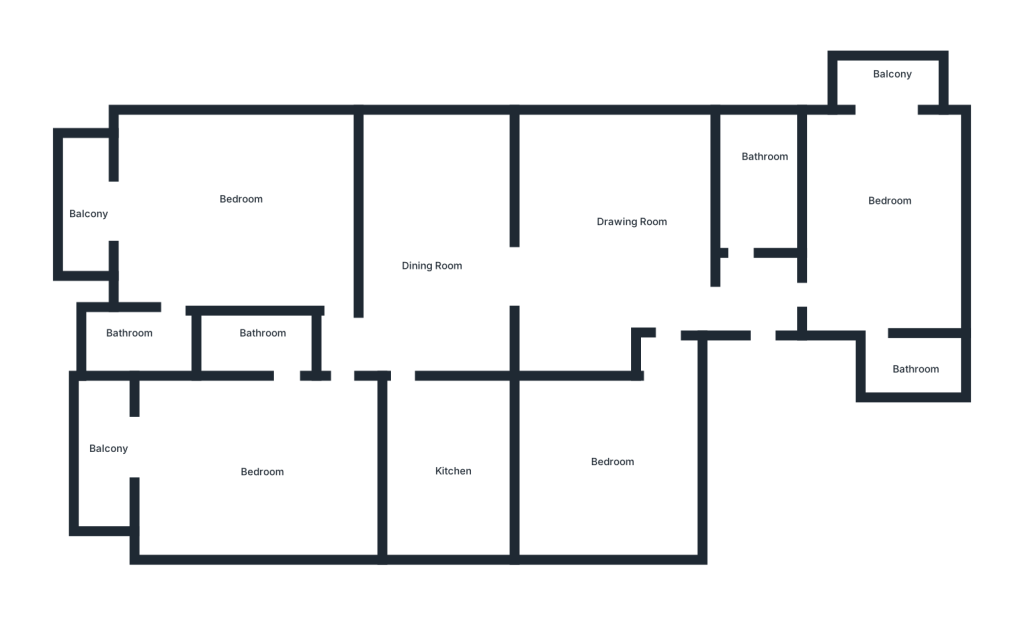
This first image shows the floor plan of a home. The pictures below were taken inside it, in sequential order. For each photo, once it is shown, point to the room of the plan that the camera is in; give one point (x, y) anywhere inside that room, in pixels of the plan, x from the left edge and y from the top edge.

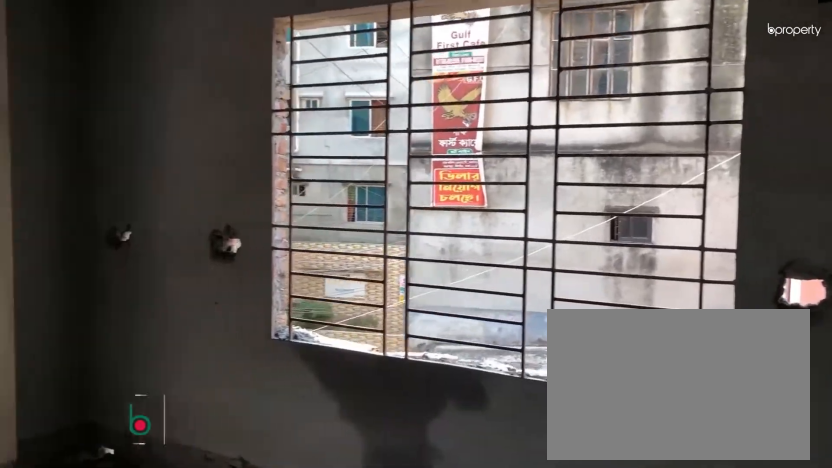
(890, 237)
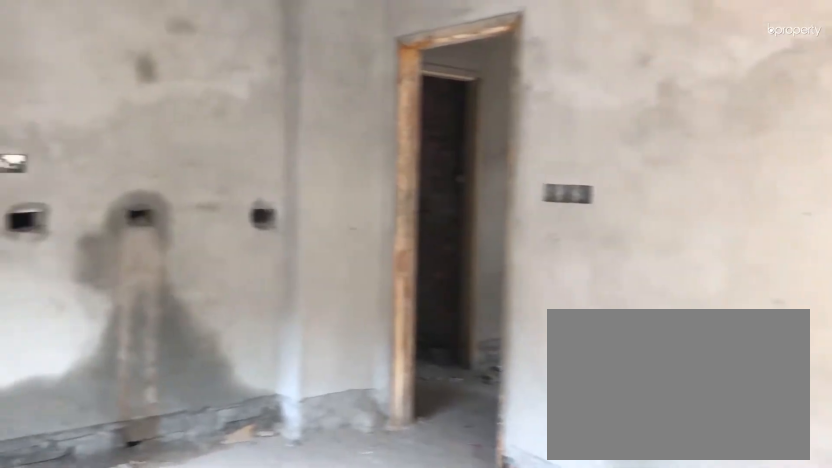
(890, 212)
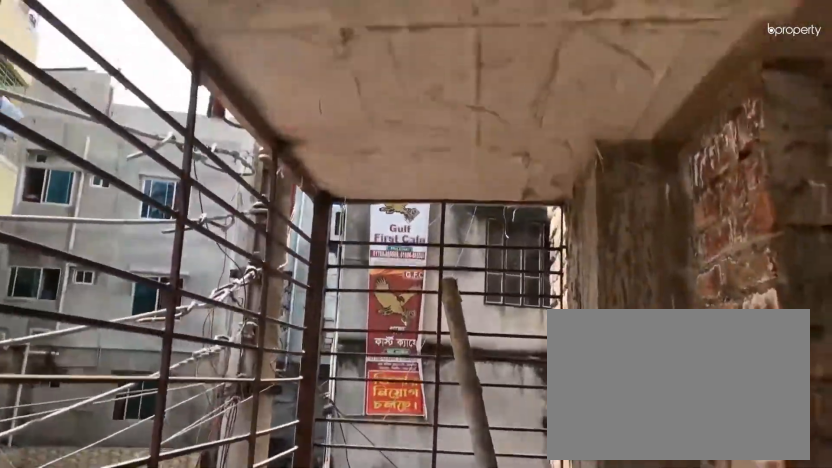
(890, 88)
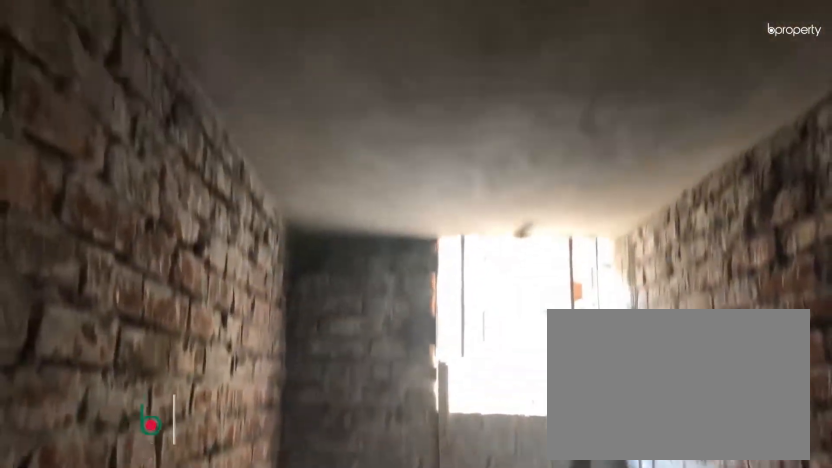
(751, 187)
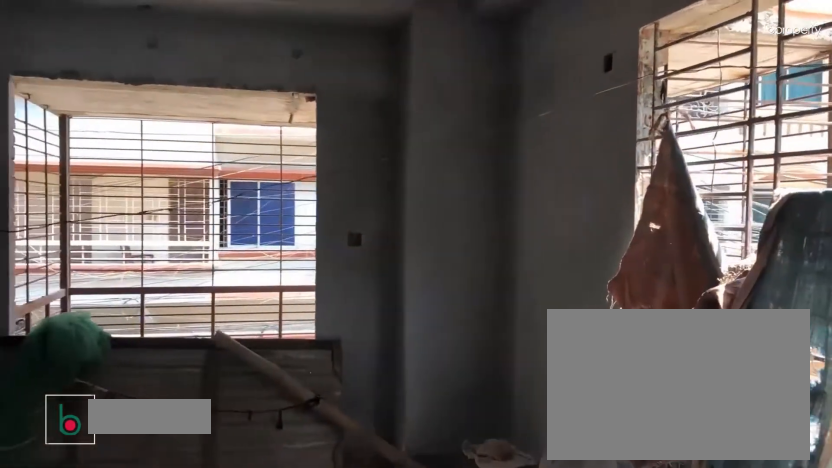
(227, 221)
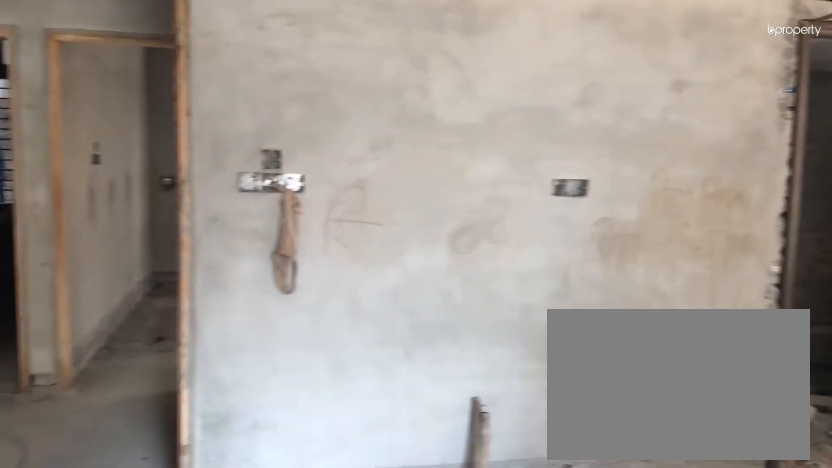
(227, 221)
